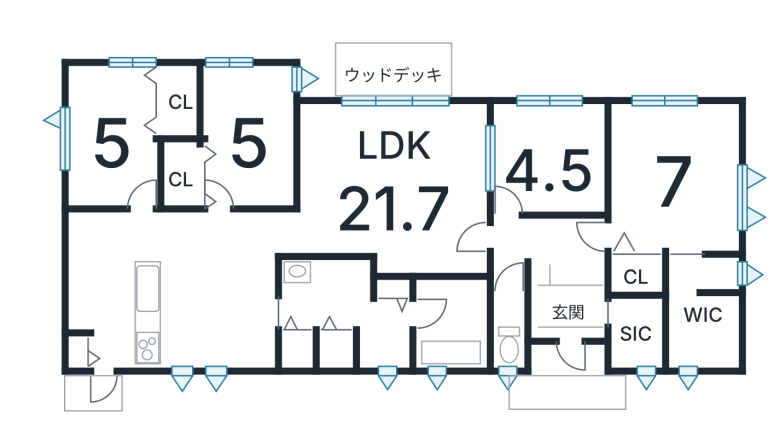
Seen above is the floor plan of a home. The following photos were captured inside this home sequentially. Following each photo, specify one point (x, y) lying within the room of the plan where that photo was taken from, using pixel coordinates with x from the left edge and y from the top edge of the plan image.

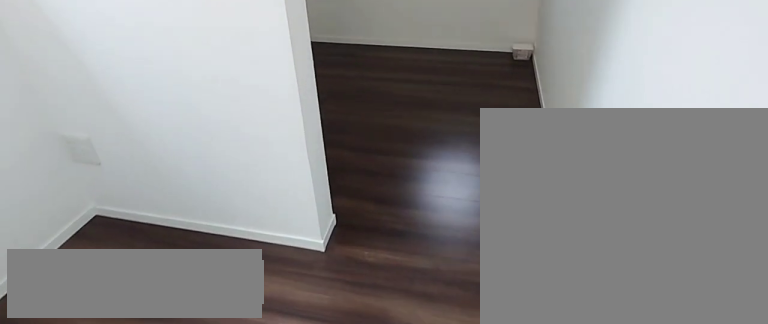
(704, 321)
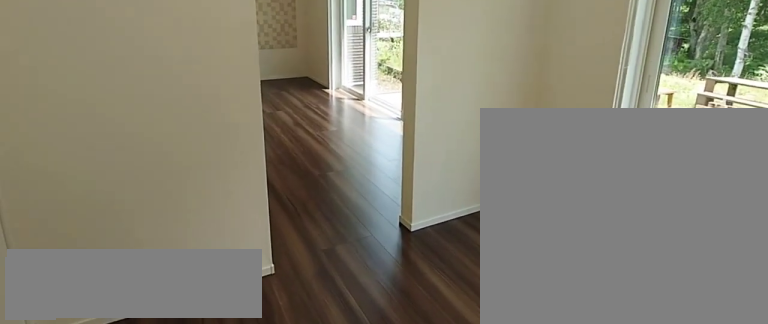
(553, 163)
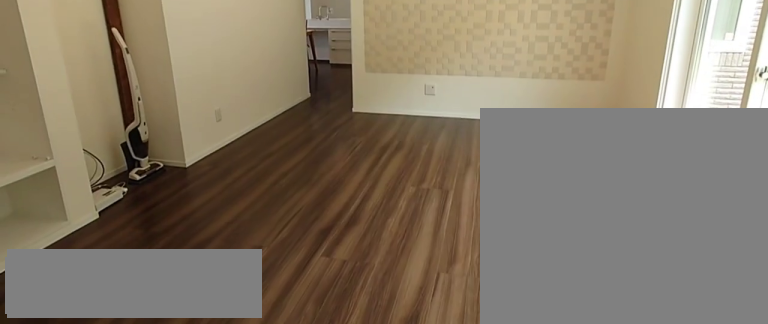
(395, 190)
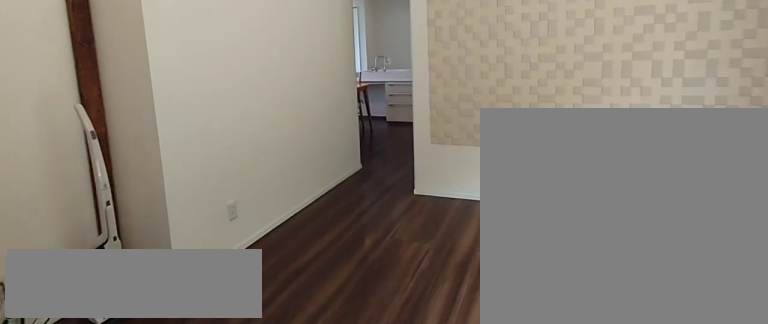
(395, 190)
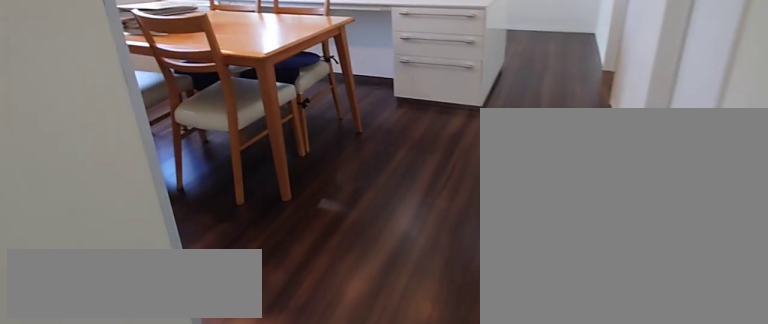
(222, 226)
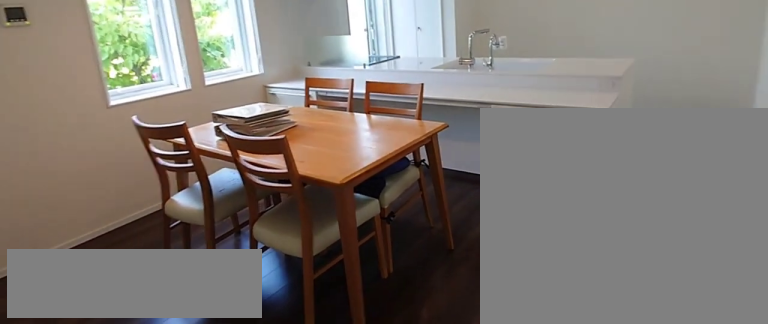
(222, 226)
